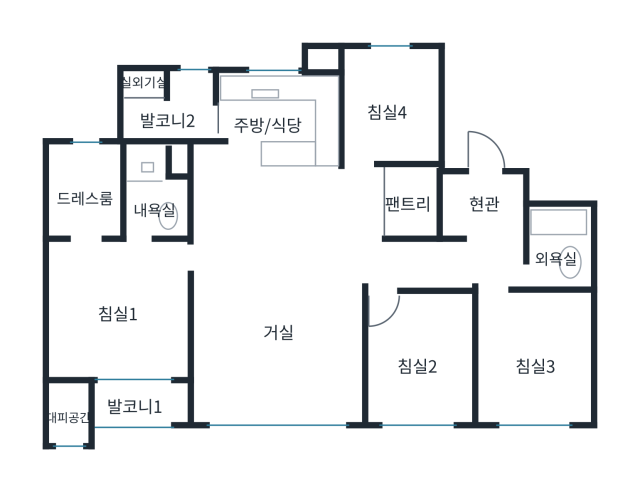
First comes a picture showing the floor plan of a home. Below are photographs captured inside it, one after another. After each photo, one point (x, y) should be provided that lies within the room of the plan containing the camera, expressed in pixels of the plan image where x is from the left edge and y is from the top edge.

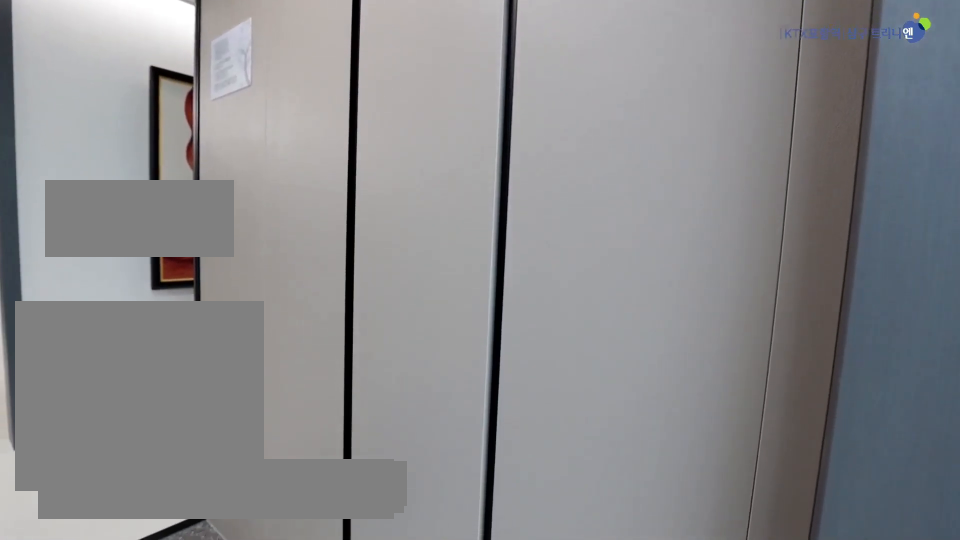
(479, 210)
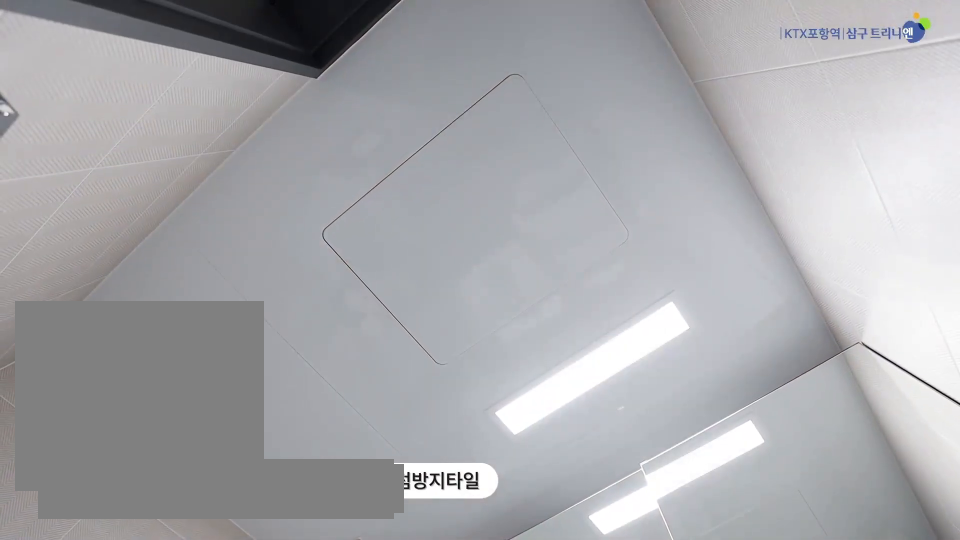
(561, 247)
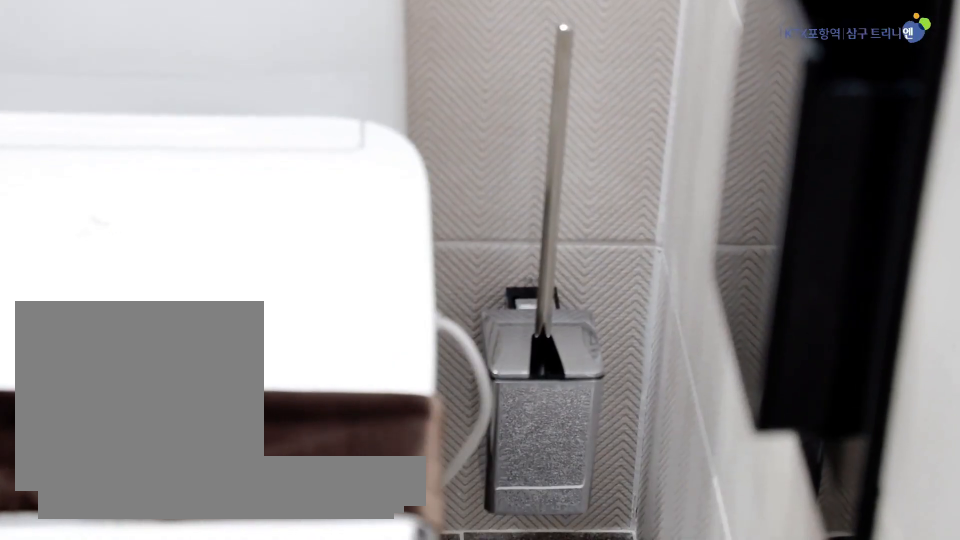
(561, 247)
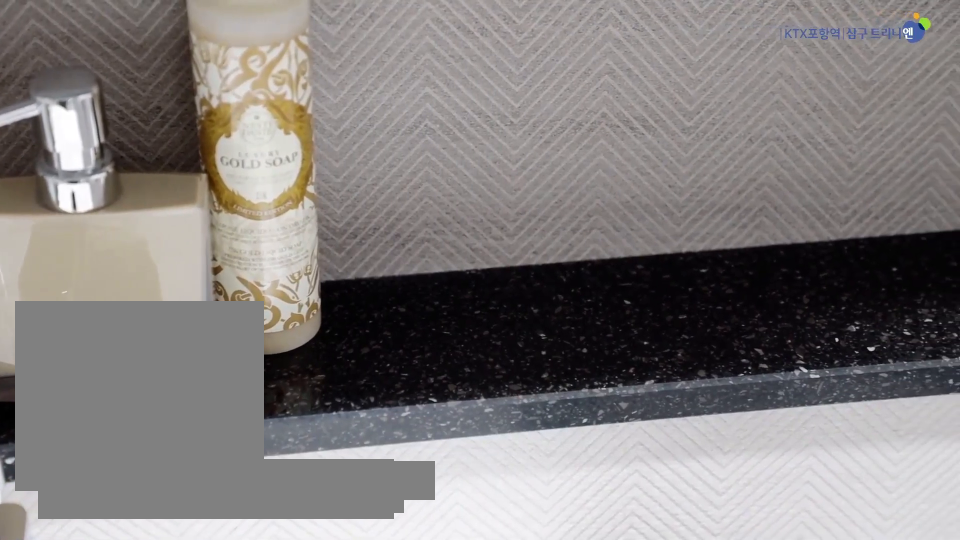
(561, 247)
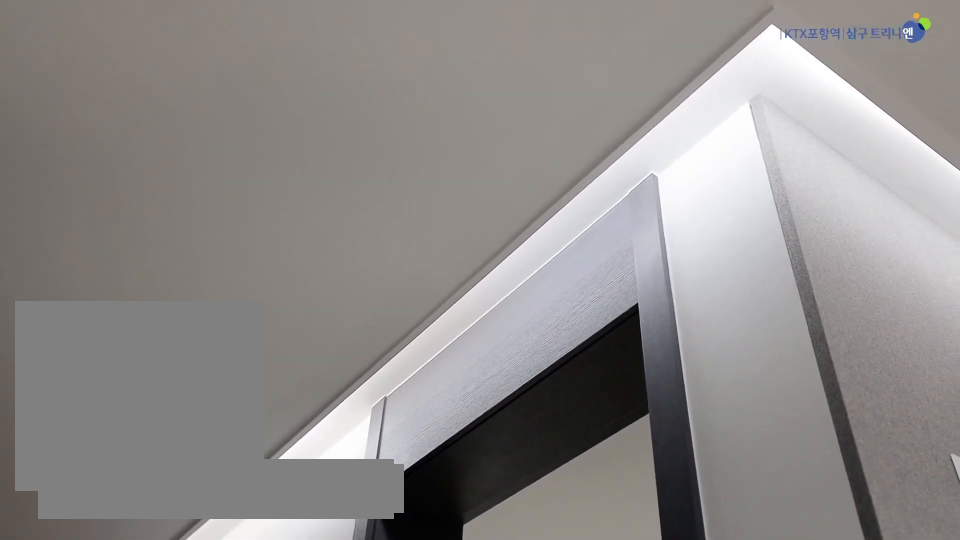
(443, 264)
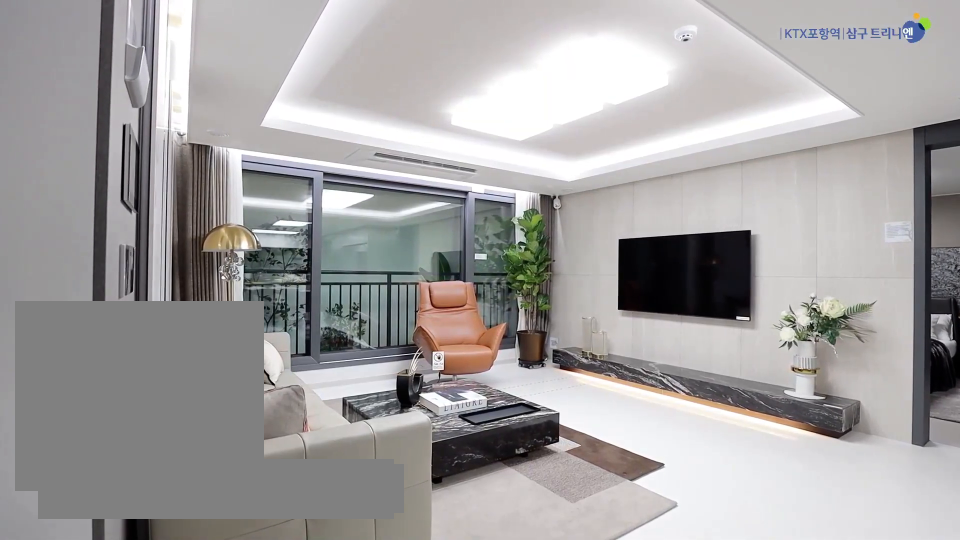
(278, 334)
